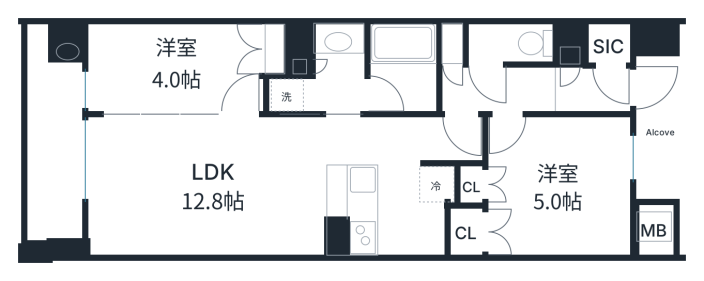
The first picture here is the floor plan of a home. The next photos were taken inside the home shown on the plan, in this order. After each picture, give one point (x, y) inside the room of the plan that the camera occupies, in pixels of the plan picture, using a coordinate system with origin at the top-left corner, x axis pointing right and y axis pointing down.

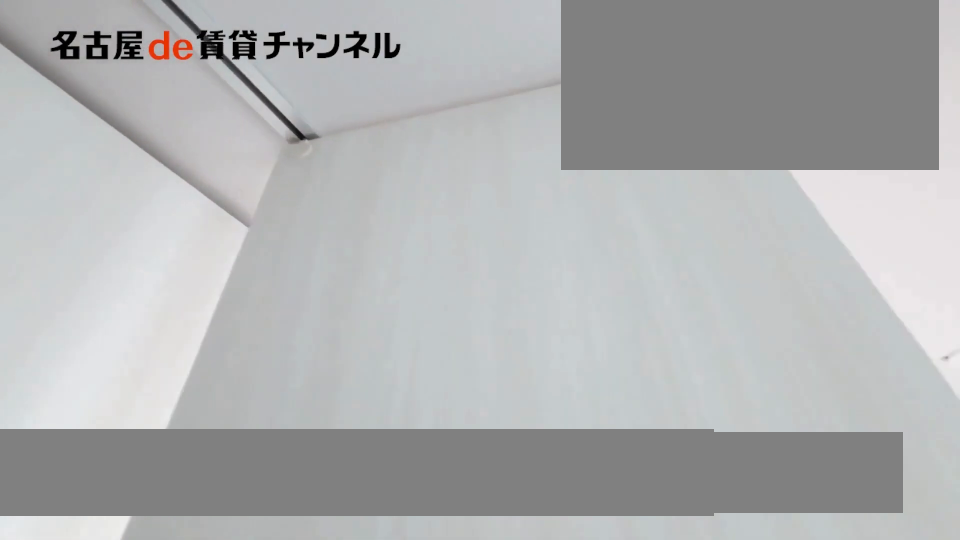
(172, 70)
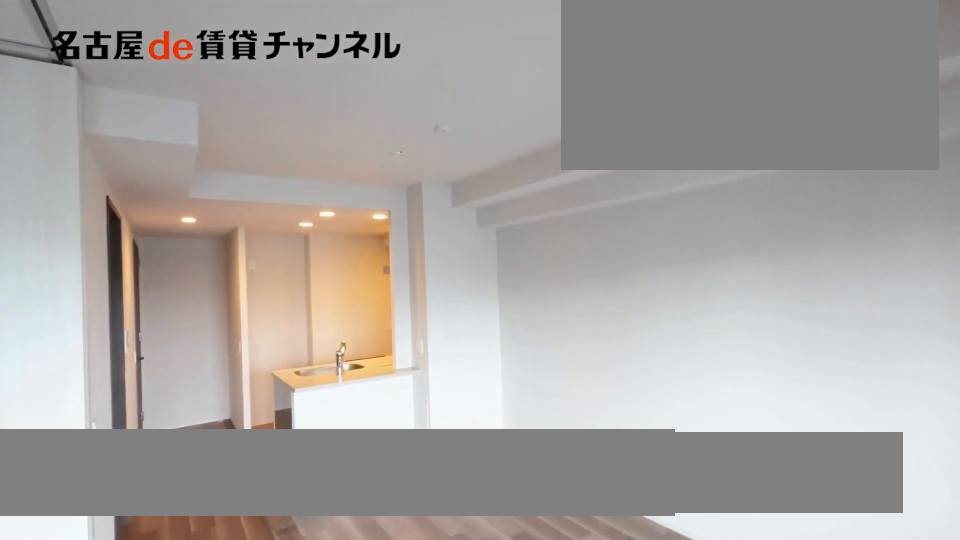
(203, 184)
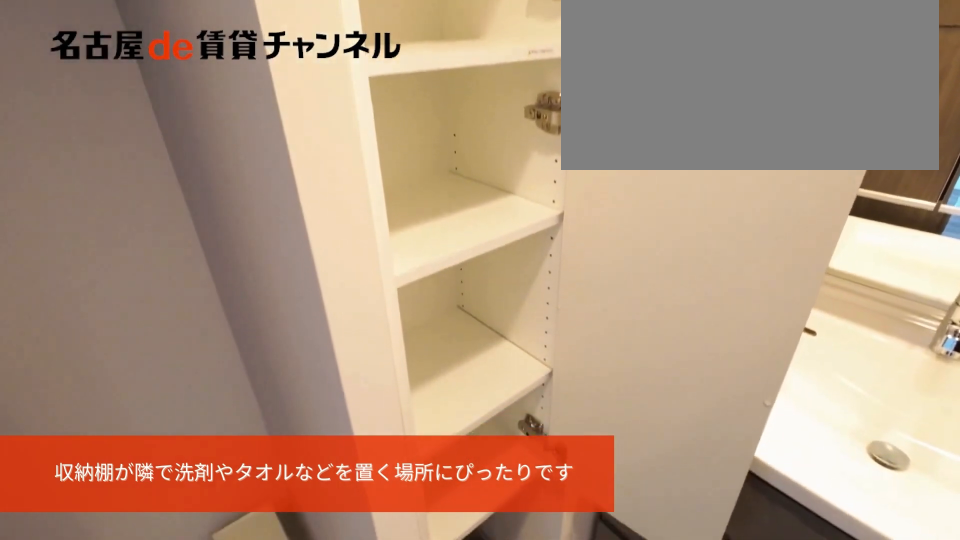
(319, 74)
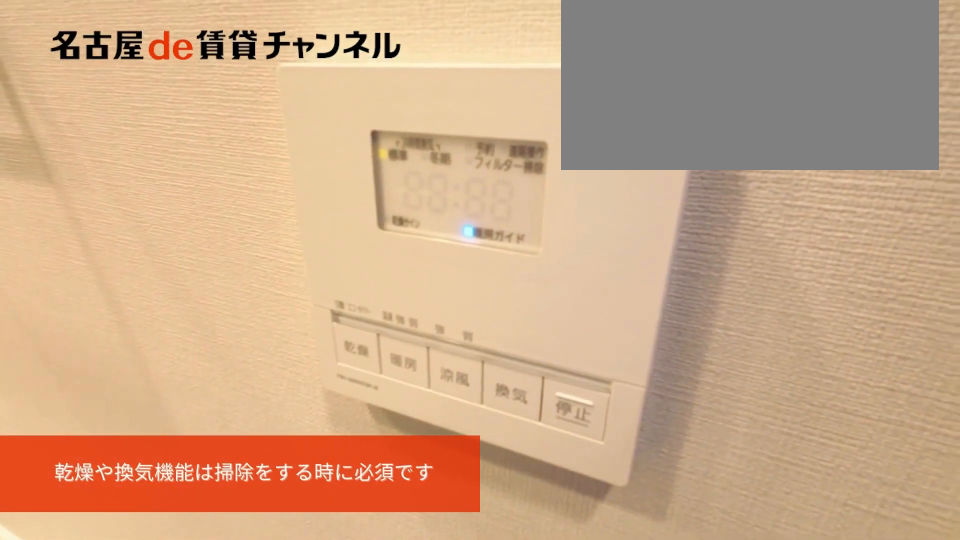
(319, 74)
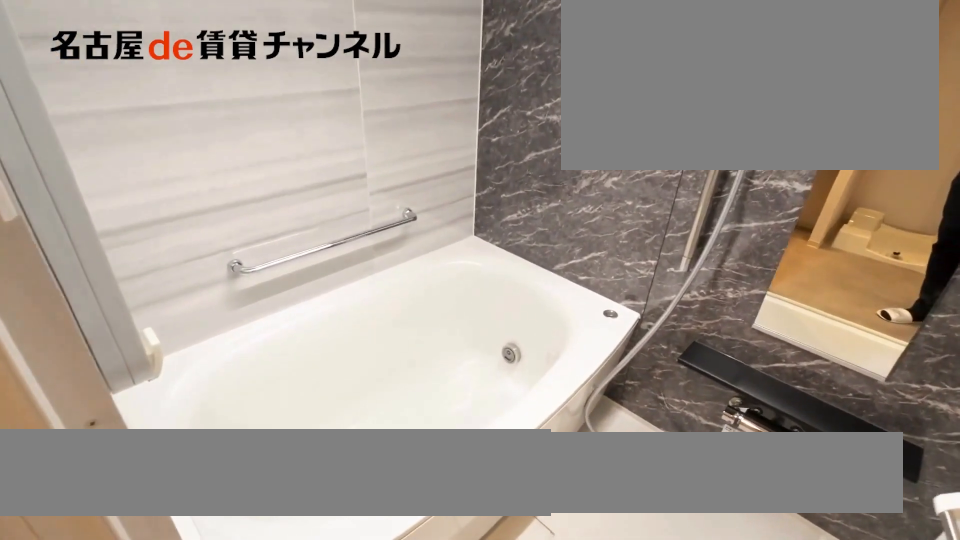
(401, 70)
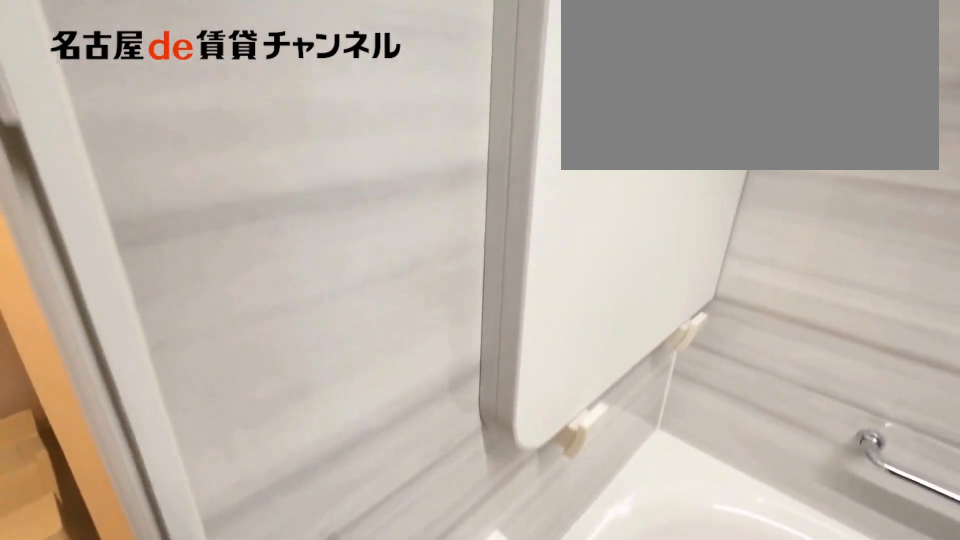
(401, 70)
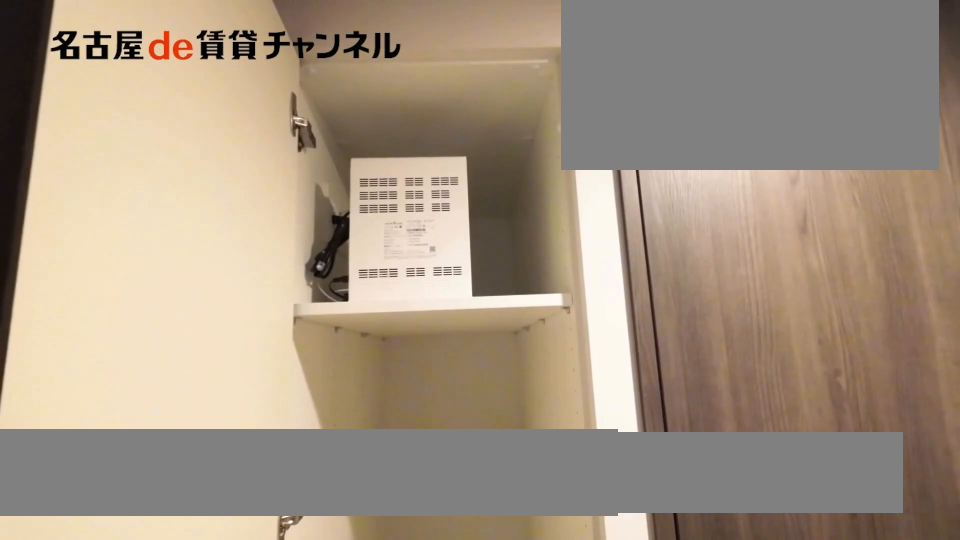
(452, 45)
